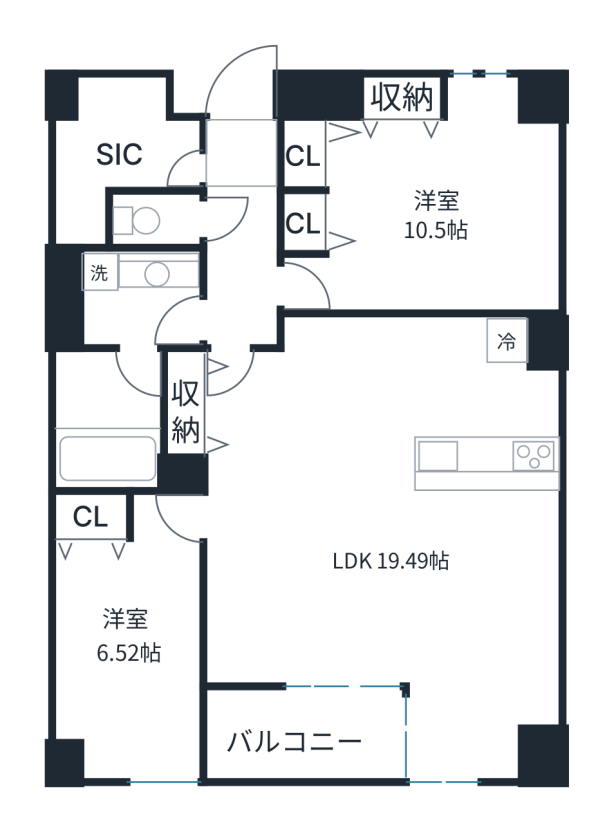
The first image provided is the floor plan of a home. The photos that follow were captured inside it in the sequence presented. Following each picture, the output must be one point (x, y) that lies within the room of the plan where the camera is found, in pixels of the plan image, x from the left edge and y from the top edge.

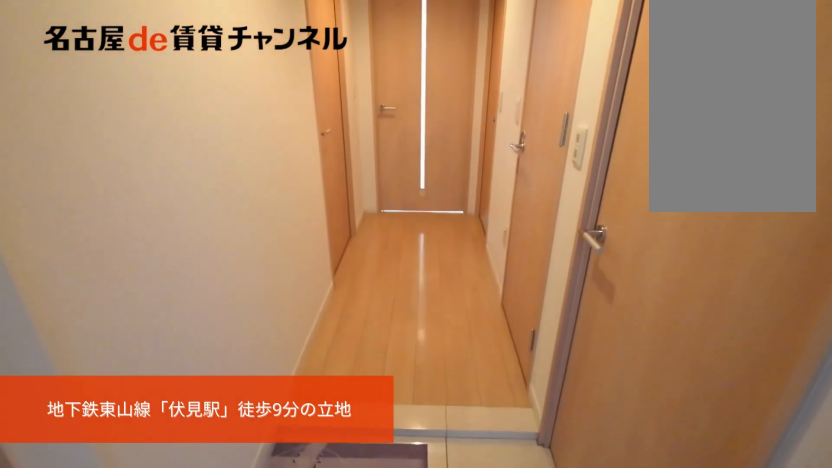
(239, 151)
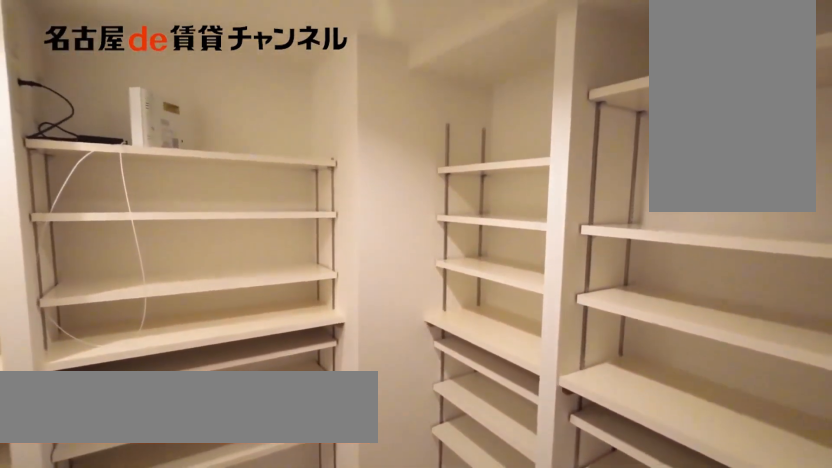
(124, 148)
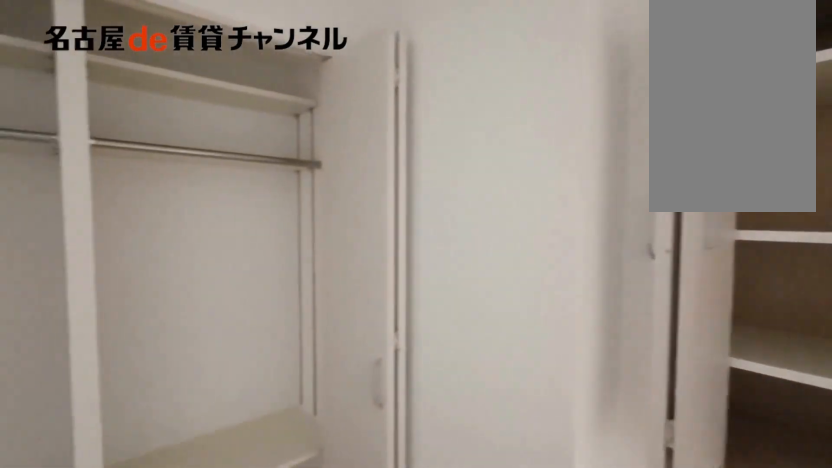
(417, 193)
